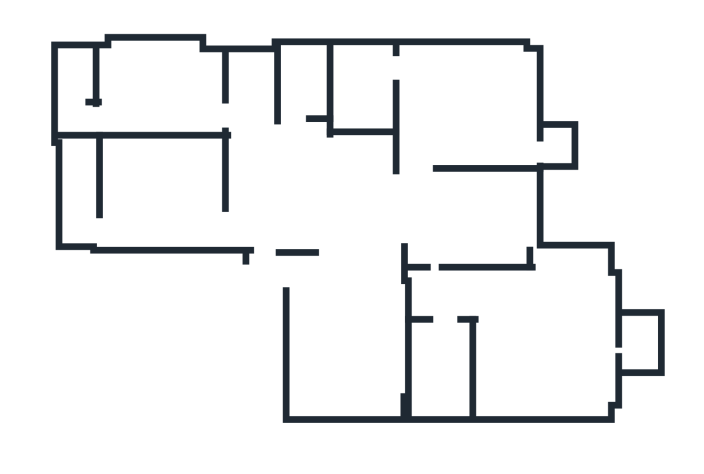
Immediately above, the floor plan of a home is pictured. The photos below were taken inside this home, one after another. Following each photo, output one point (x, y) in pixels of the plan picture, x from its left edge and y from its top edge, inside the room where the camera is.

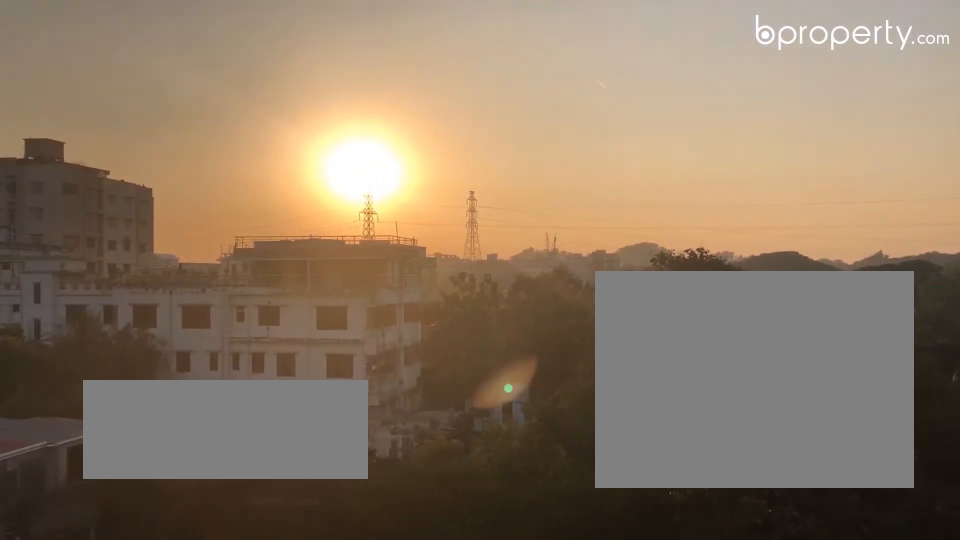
(552, 142)
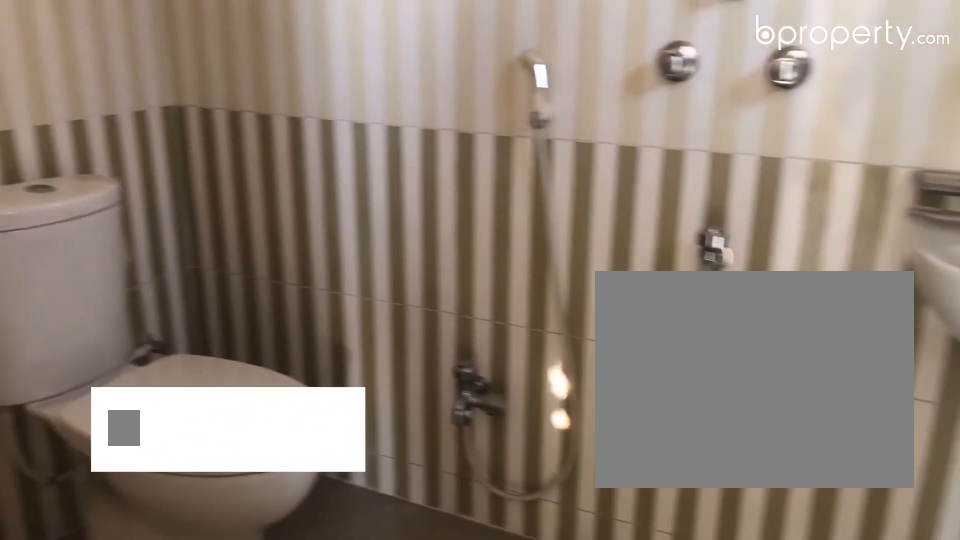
(357, 89)
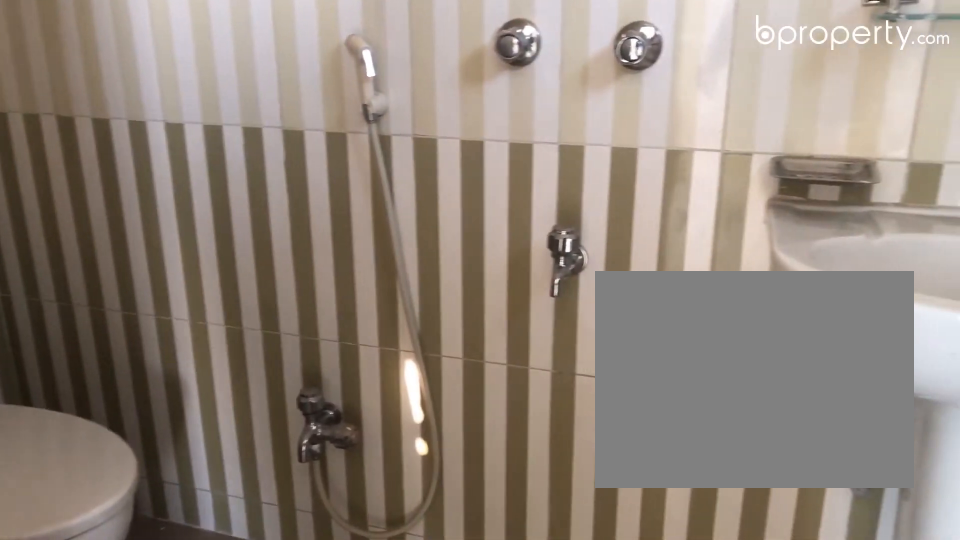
(357, 89)
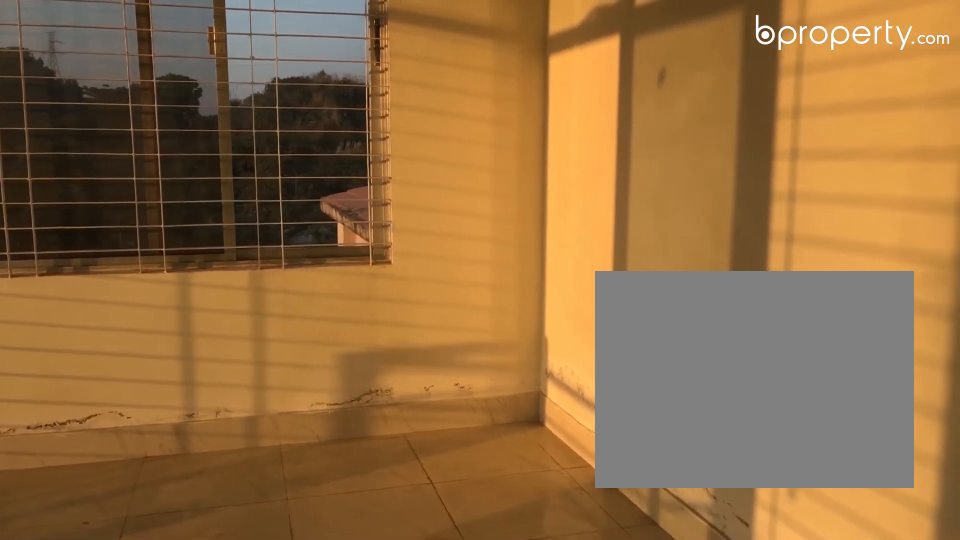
(545, 323)
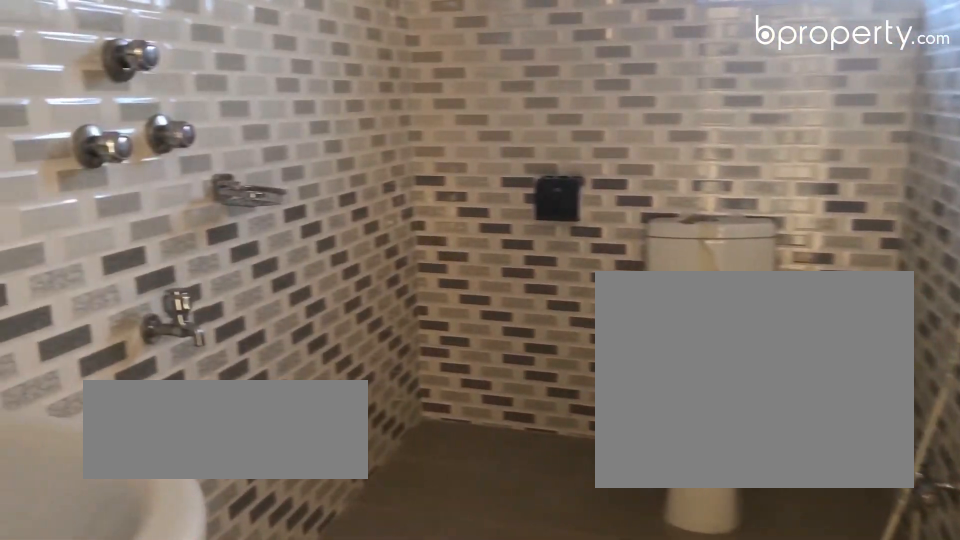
(435, 360)
